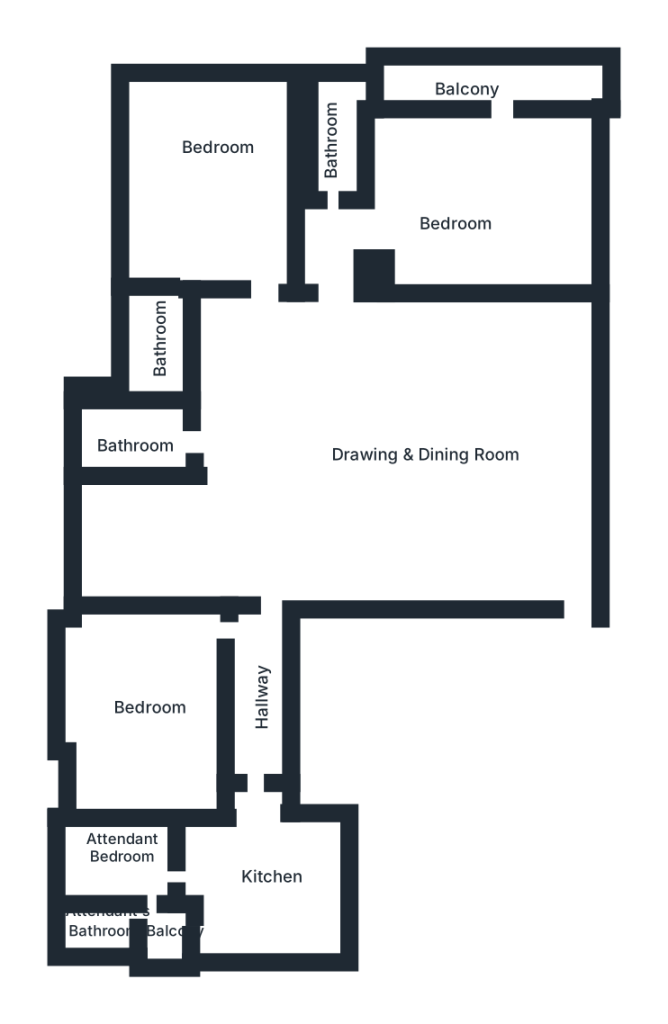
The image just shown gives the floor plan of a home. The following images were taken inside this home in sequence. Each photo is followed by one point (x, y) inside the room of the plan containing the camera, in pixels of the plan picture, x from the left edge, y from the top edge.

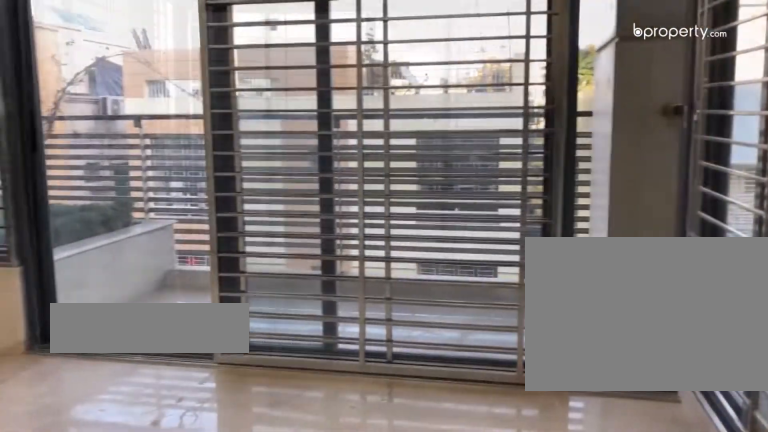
(480, 196)
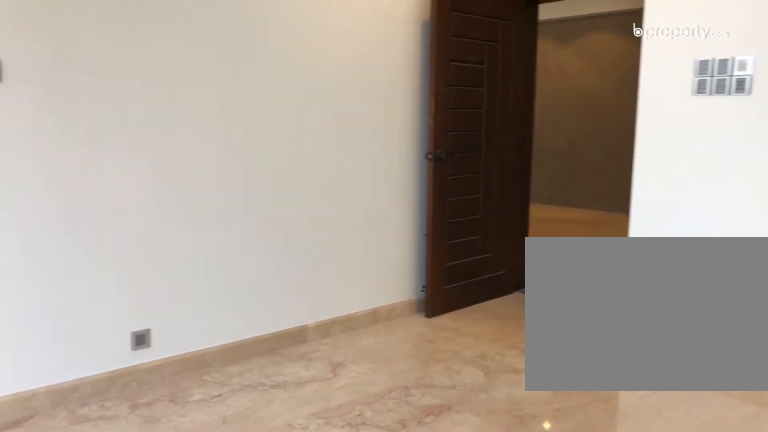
(210, 188)
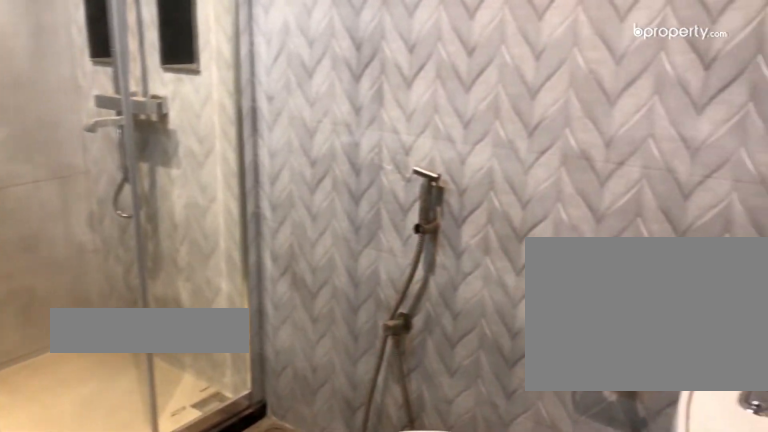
(140, 429)
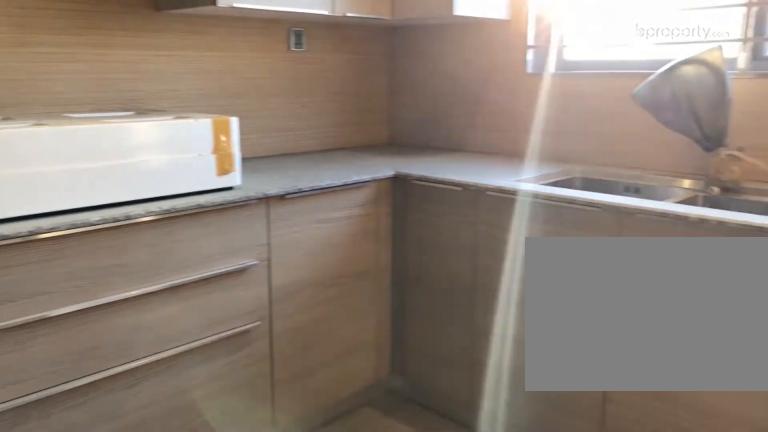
(260, 874)
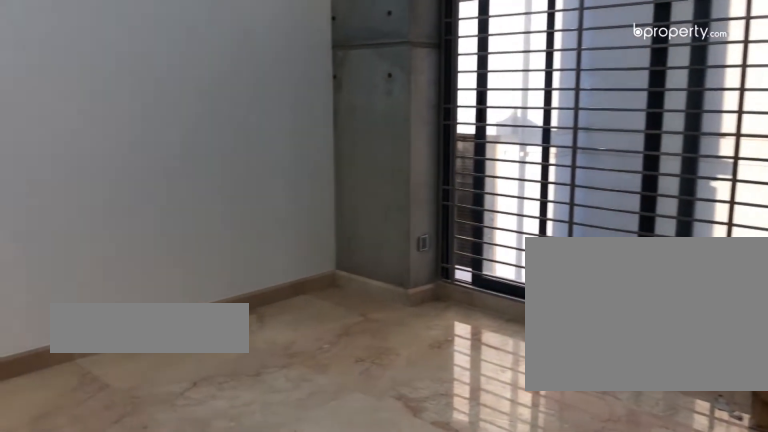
(142, 712)
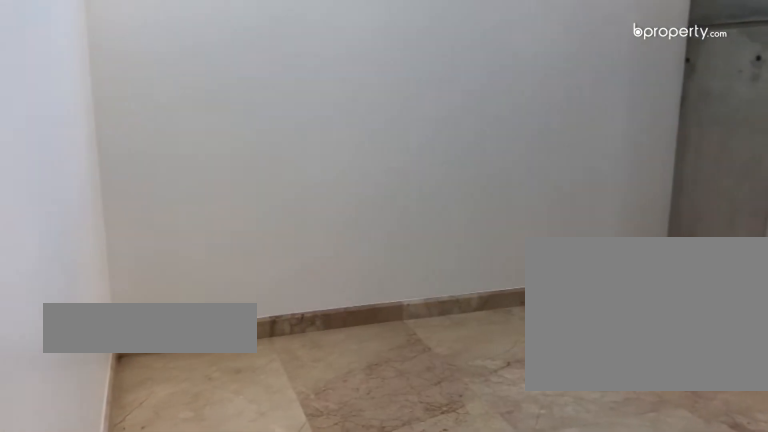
(142, 712)
